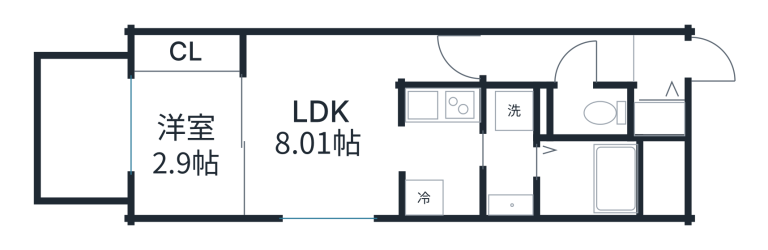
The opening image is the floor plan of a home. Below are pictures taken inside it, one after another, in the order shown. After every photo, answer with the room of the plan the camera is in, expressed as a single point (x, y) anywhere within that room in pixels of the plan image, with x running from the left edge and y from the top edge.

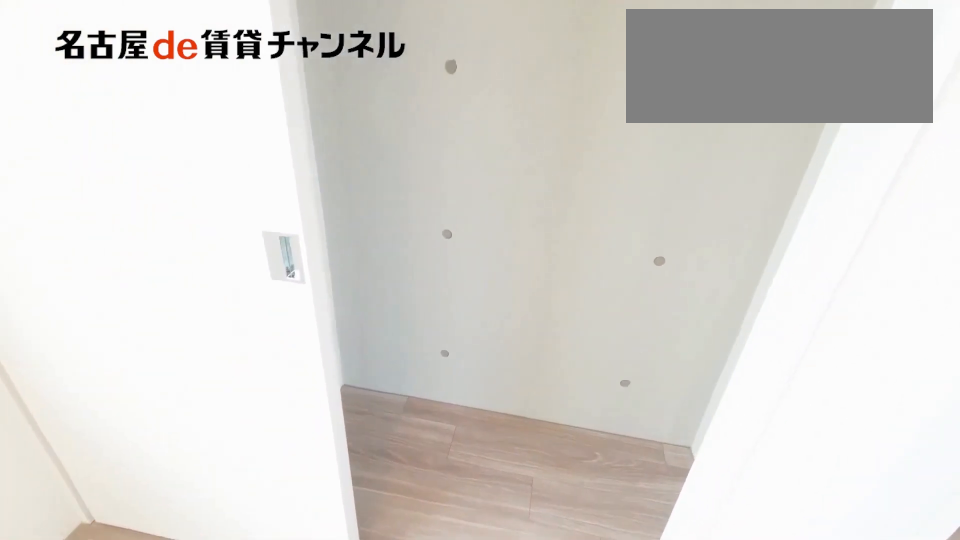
(185, 53)
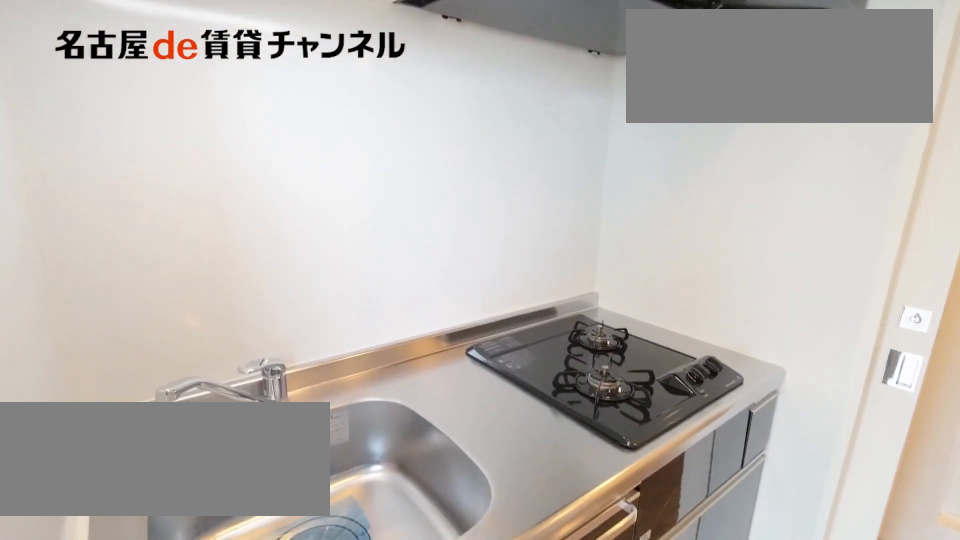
(442, 153)
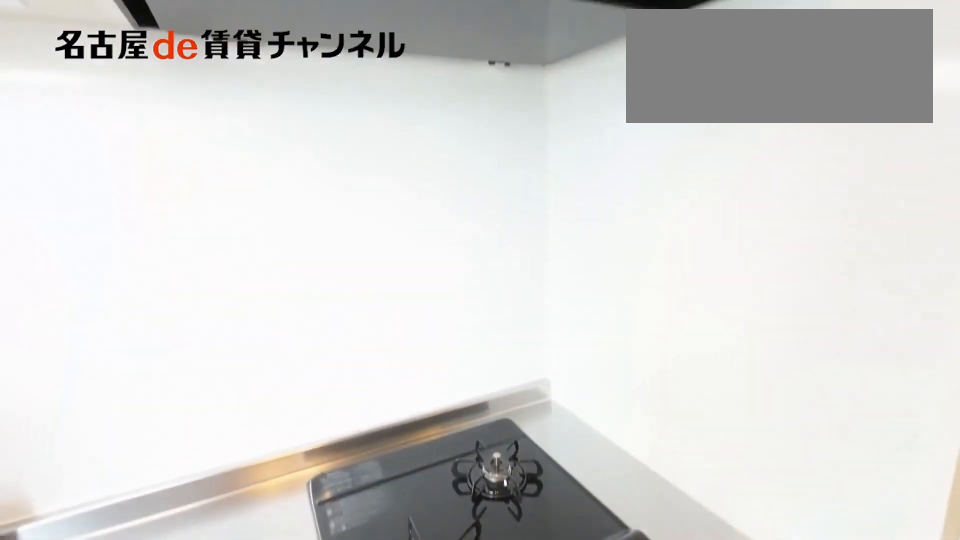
(442, 153)
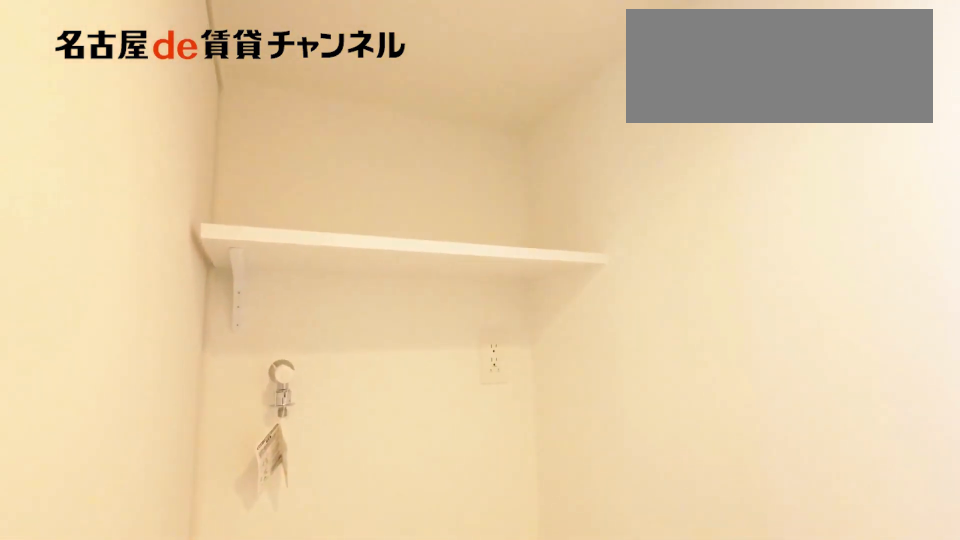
(508, 113)
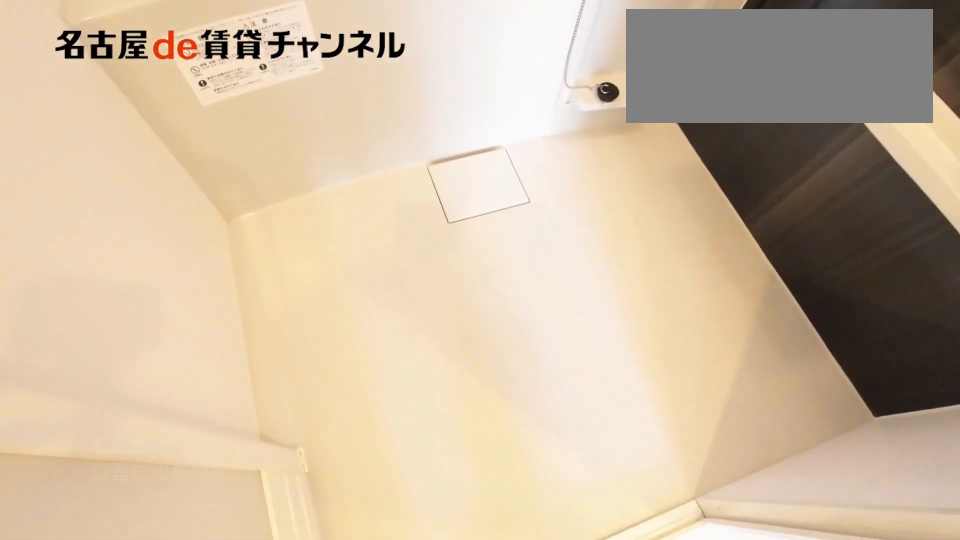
(590, 183)
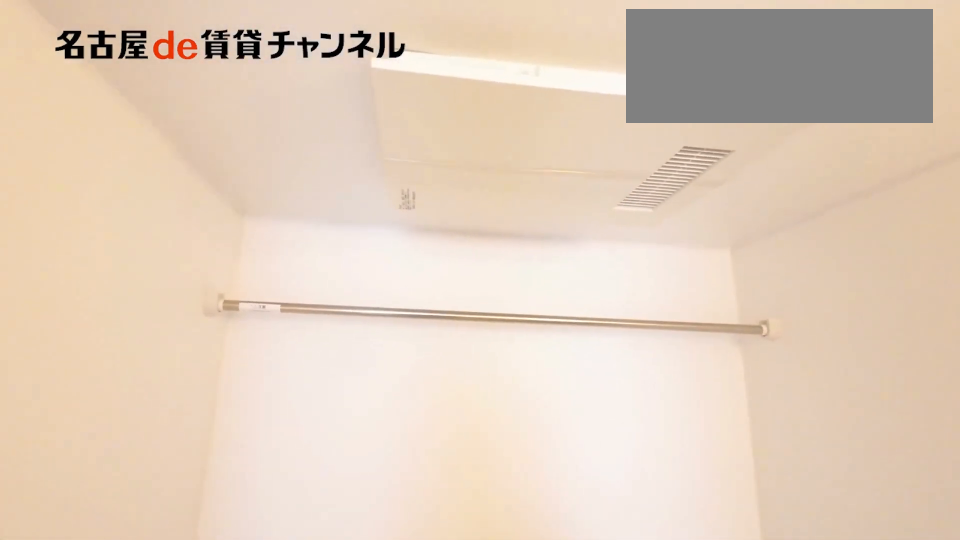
(590, 183)
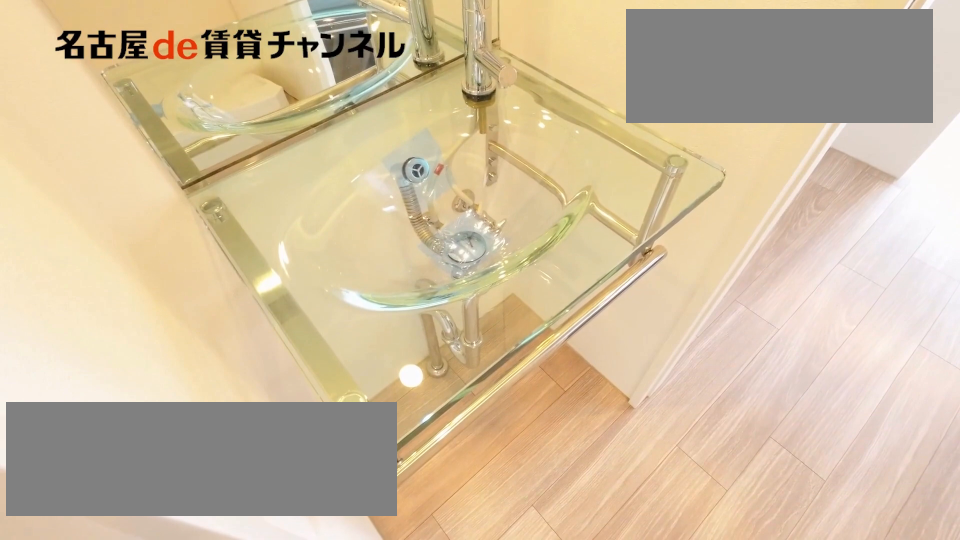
(511, 198)
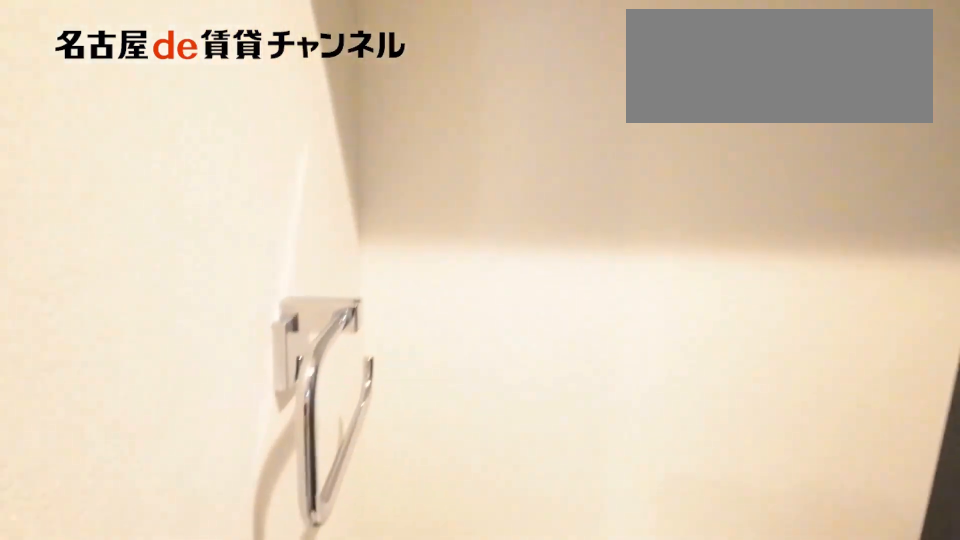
(585, 115)
